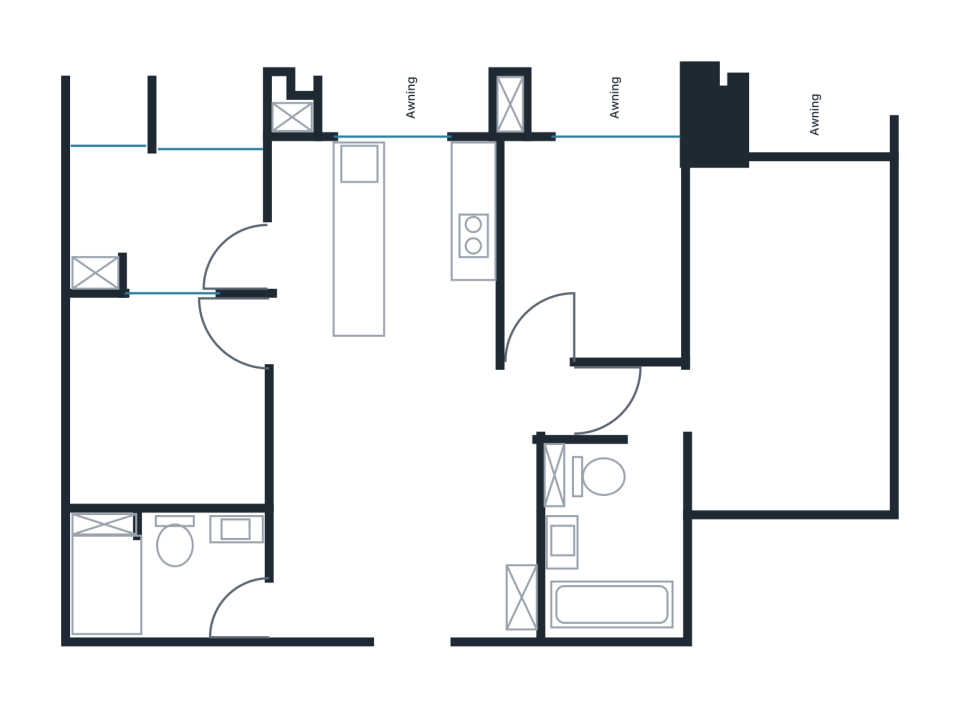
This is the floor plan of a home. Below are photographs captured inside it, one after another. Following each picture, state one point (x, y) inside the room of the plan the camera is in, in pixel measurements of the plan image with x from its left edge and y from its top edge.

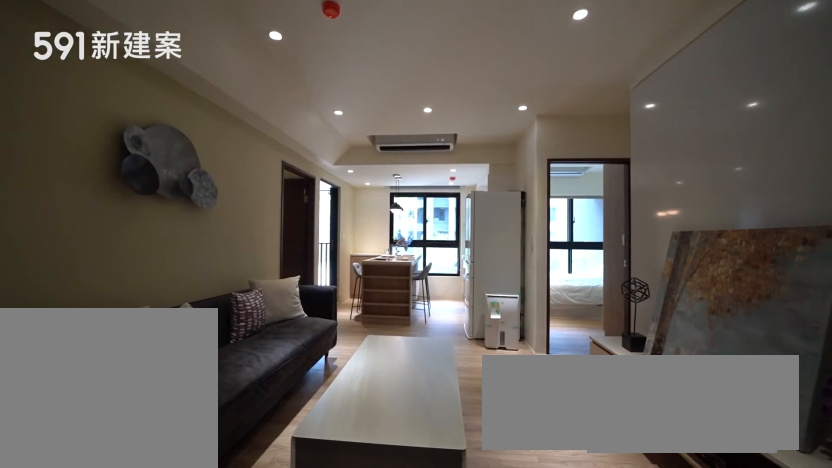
(403, 503)
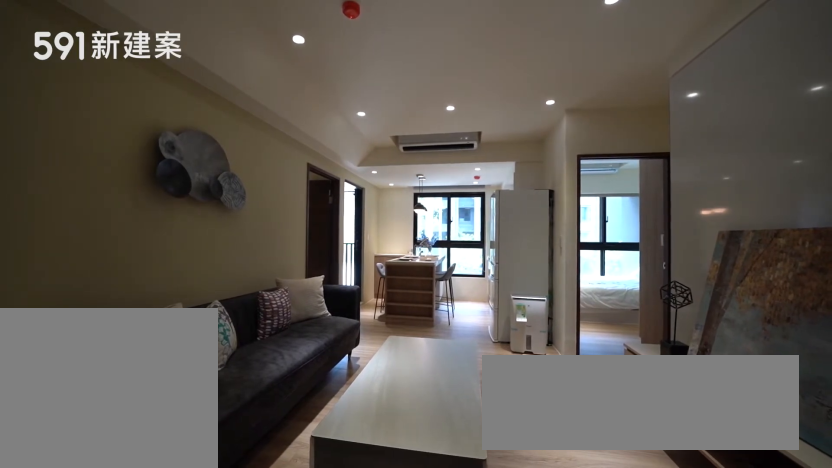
(403, 503)
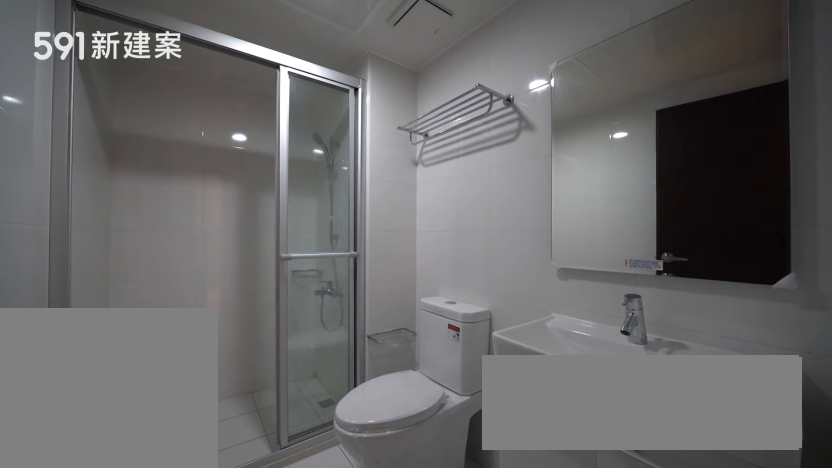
(164, 573)
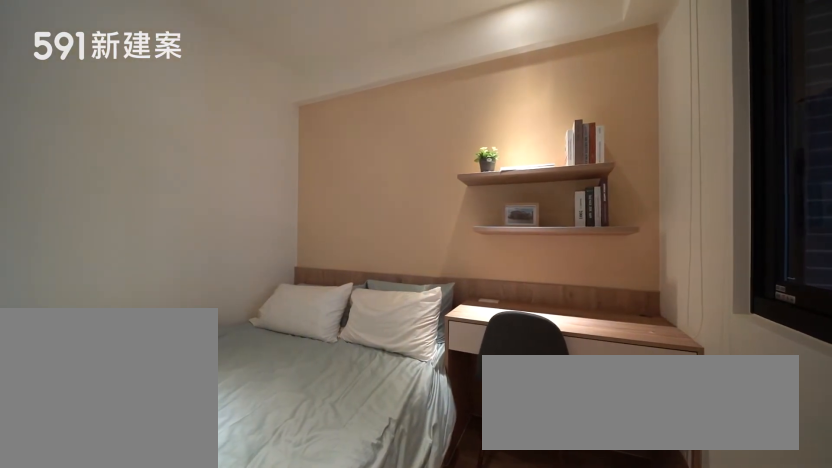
(167, 404)
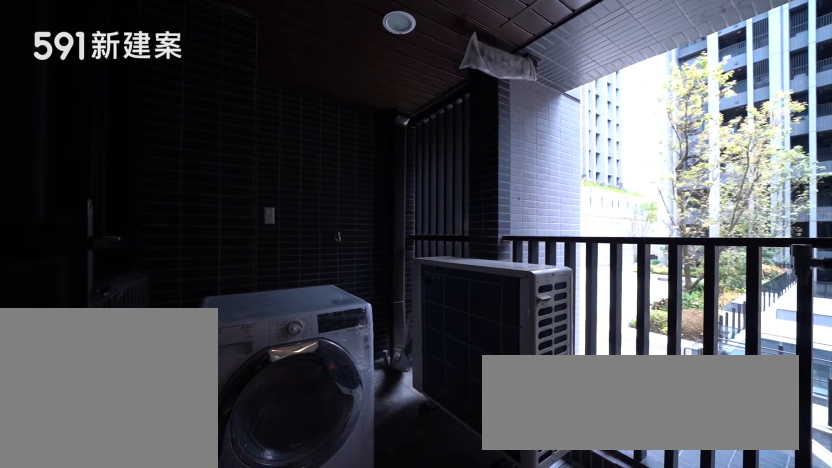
(168, 217)
